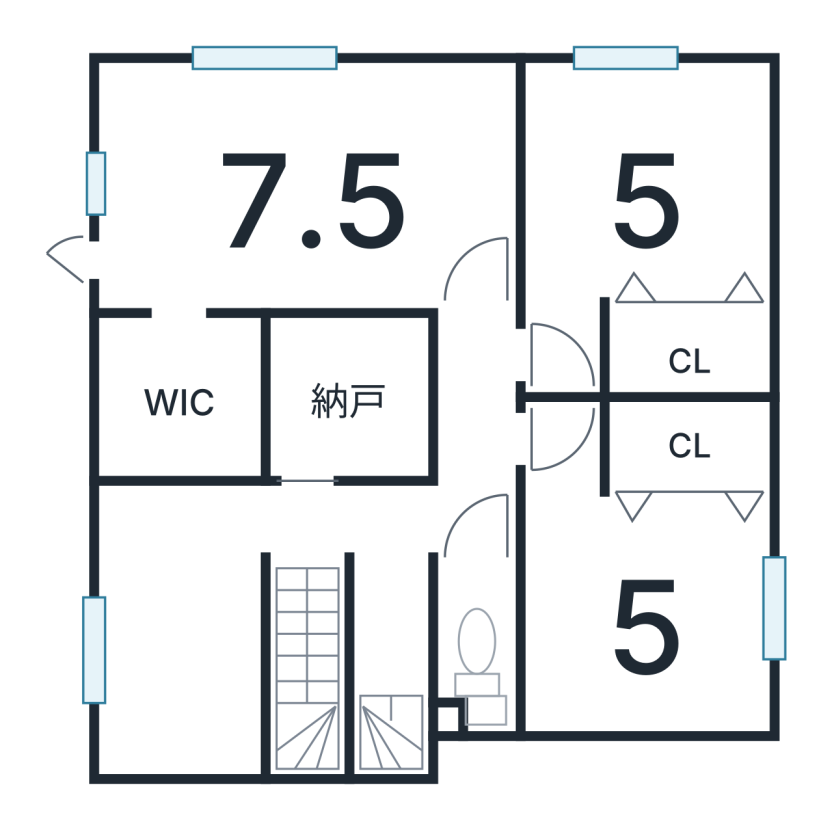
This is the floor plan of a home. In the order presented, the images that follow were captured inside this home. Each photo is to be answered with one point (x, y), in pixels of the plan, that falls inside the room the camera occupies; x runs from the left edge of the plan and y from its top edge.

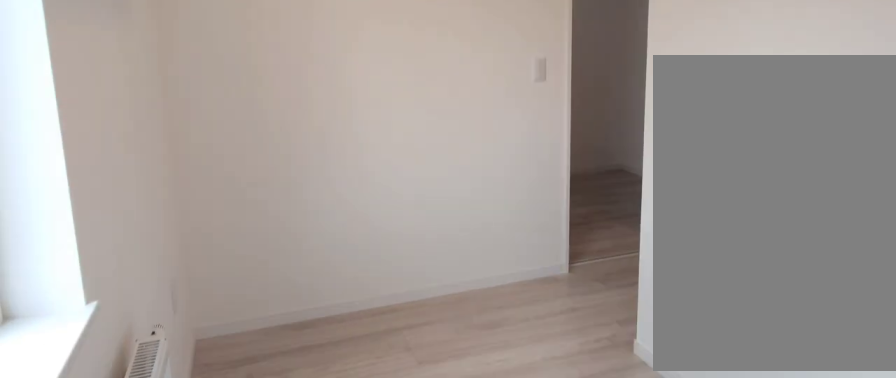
(179, 675)
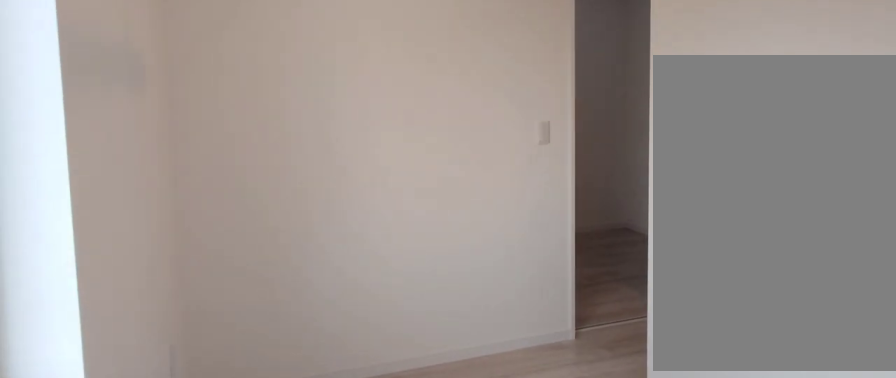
(179, 675)
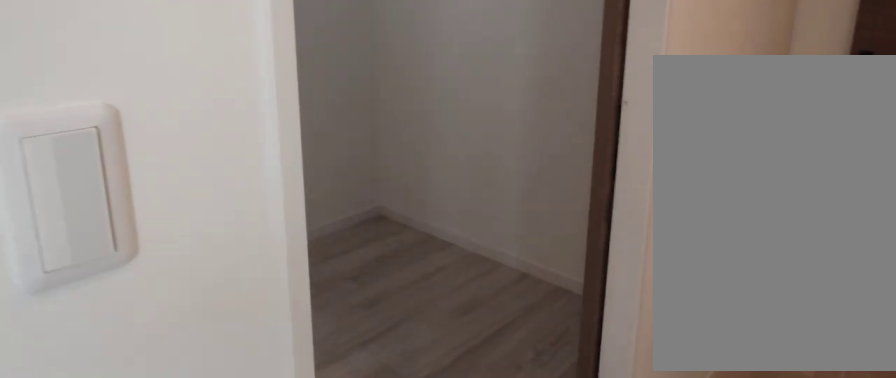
(343, 420)
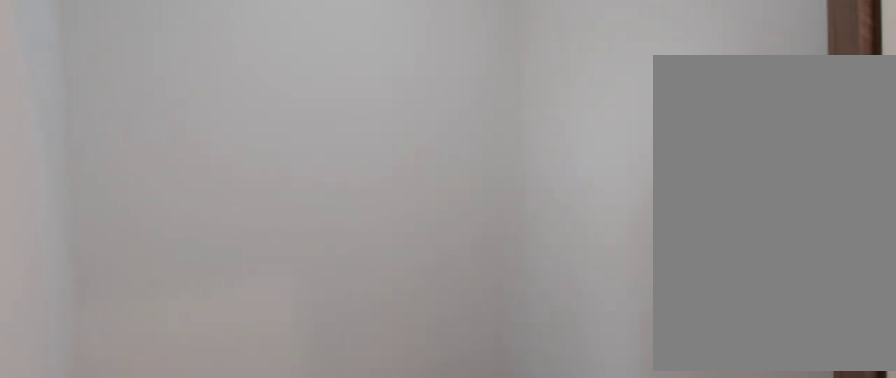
(343, 420)
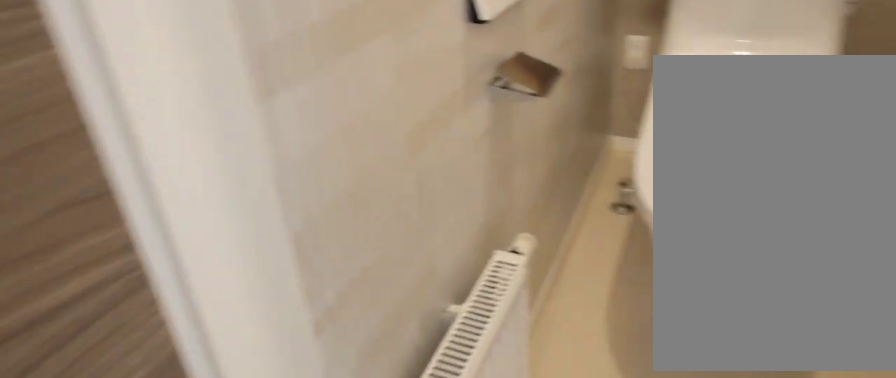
(470, 656)
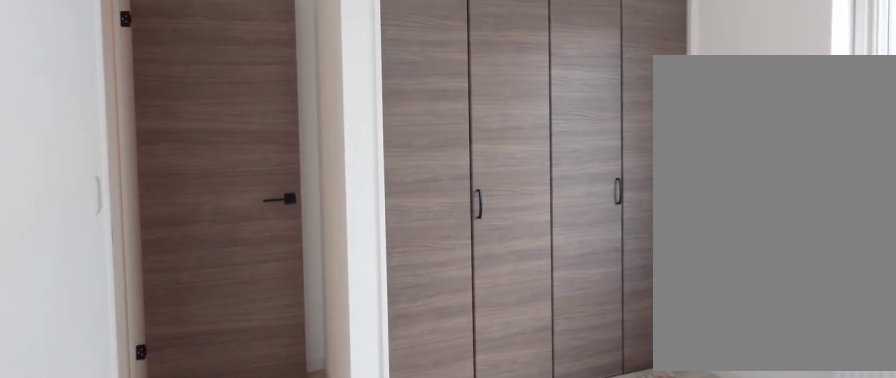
(641, 628)
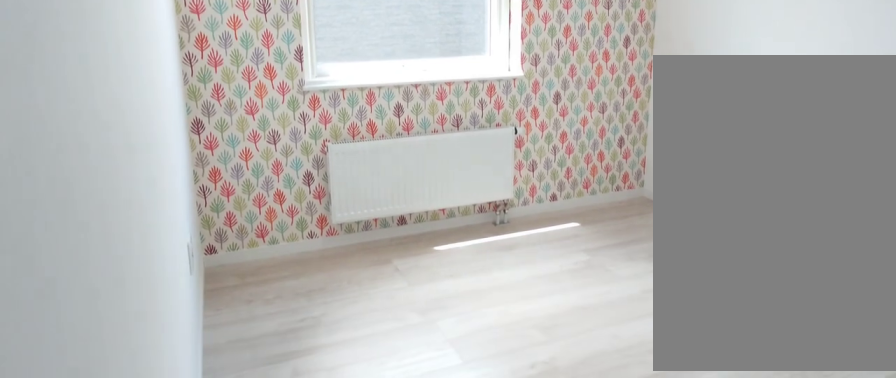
(638, 206)
